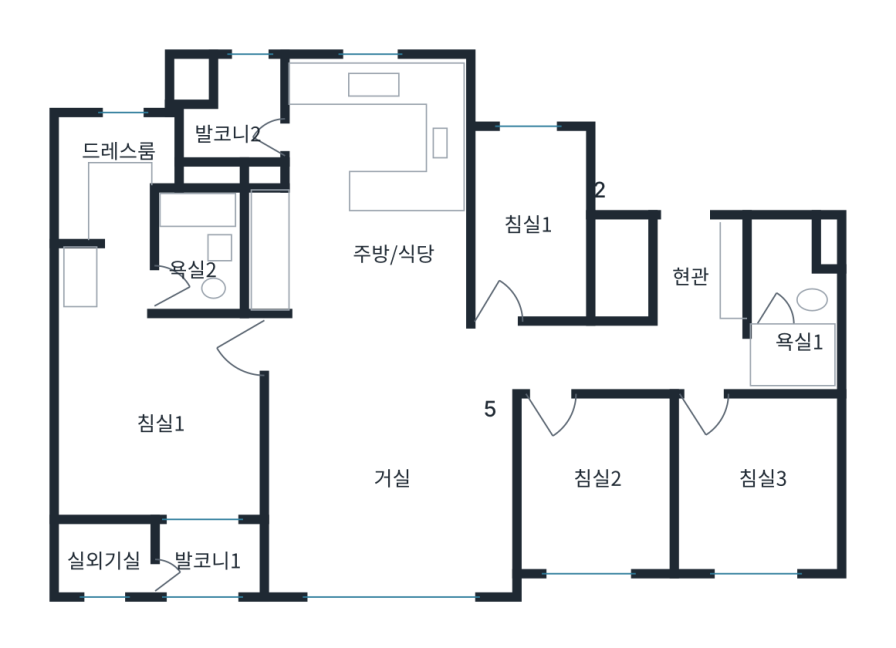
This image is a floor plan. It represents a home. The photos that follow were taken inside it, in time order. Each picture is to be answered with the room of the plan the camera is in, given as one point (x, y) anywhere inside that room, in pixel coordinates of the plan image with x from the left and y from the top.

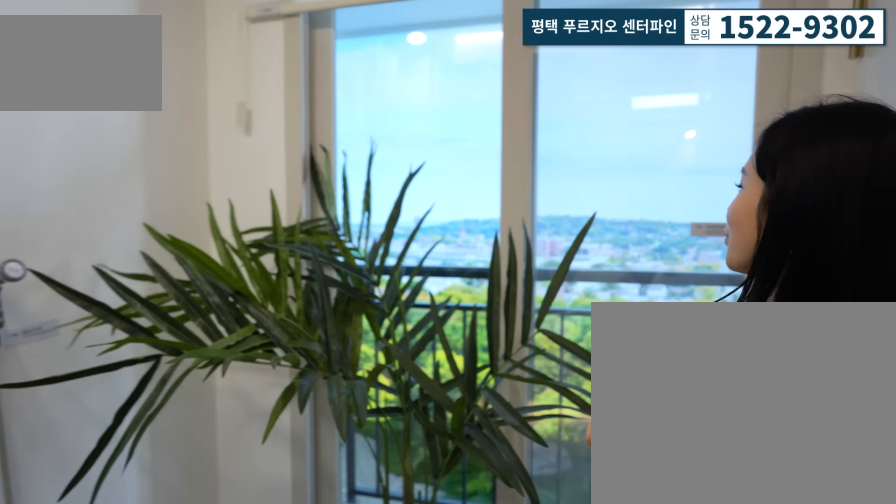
(196, 562)
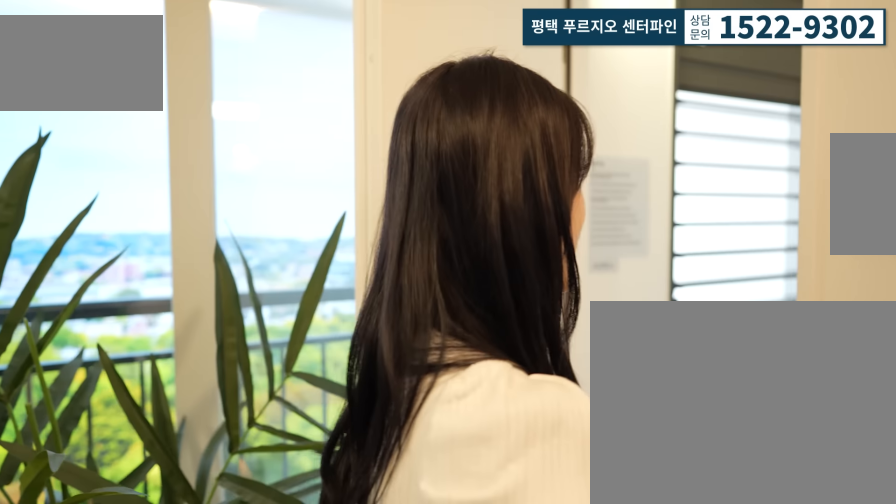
(196, 548)
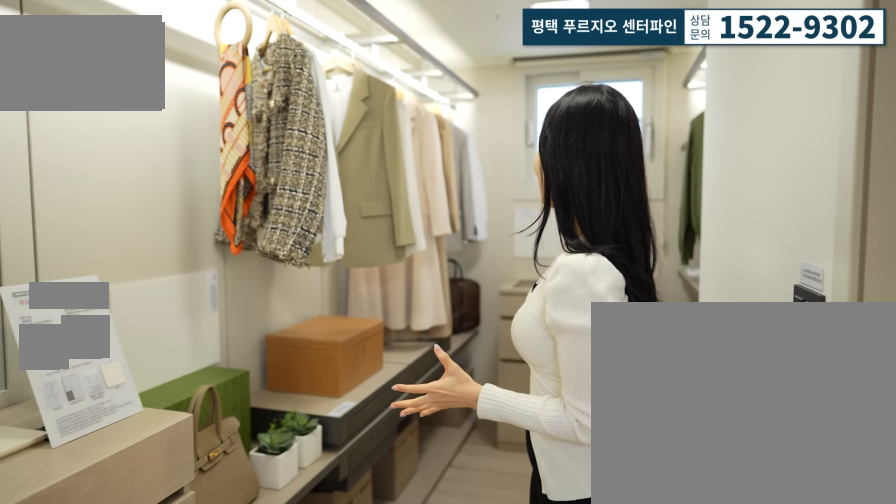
(108, 192)
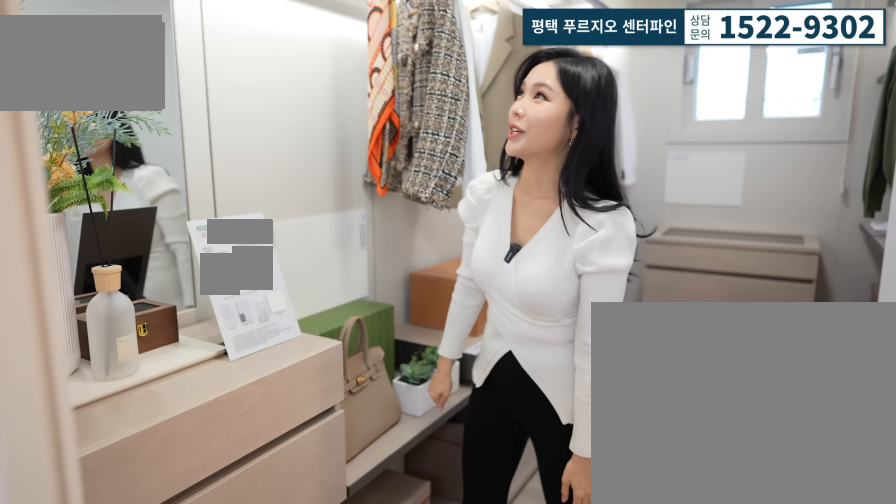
(117, 207)
